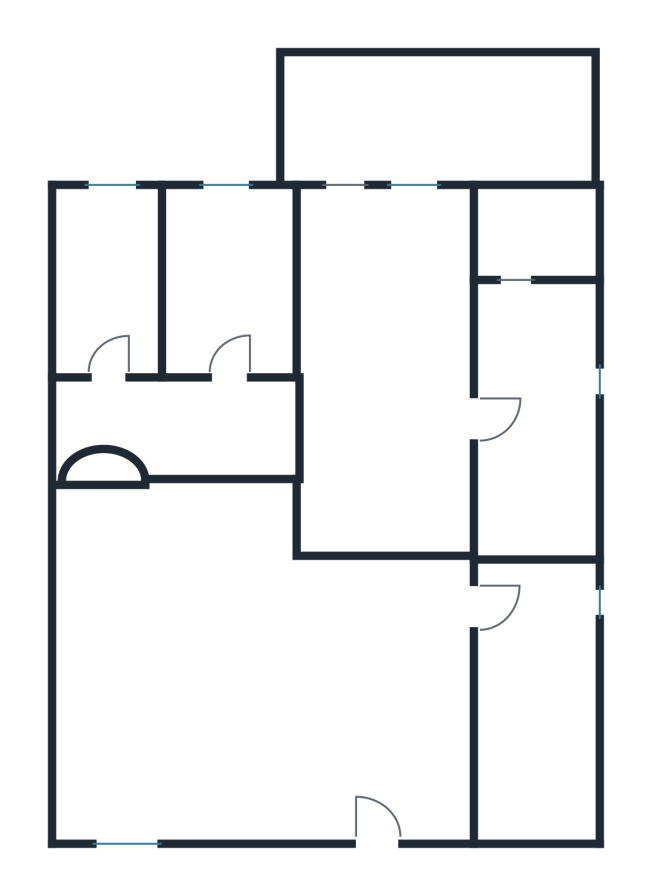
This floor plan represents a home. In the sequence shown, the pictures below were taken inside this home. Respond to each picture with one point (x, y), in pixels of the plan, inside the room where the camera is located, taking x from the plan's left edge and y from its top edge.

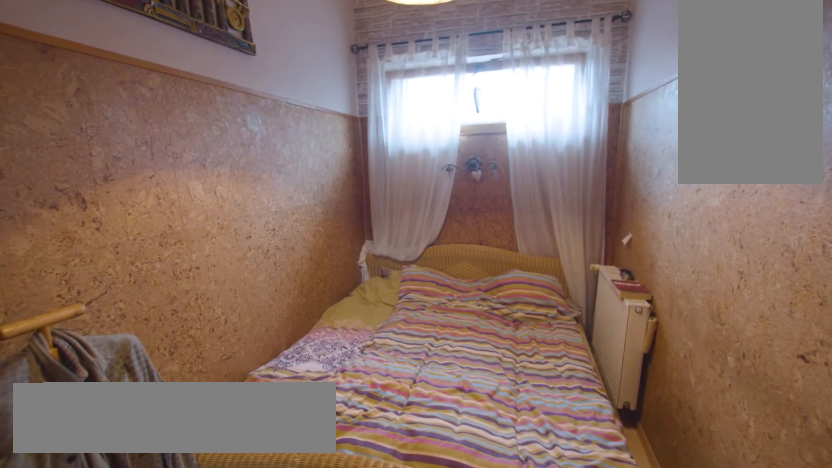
(228, 280)
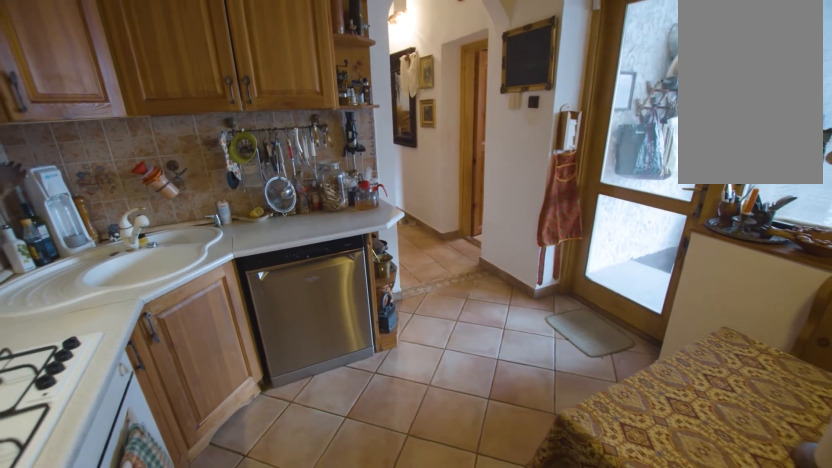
(535, 412)
